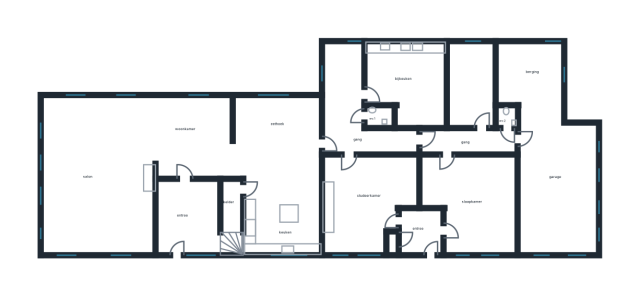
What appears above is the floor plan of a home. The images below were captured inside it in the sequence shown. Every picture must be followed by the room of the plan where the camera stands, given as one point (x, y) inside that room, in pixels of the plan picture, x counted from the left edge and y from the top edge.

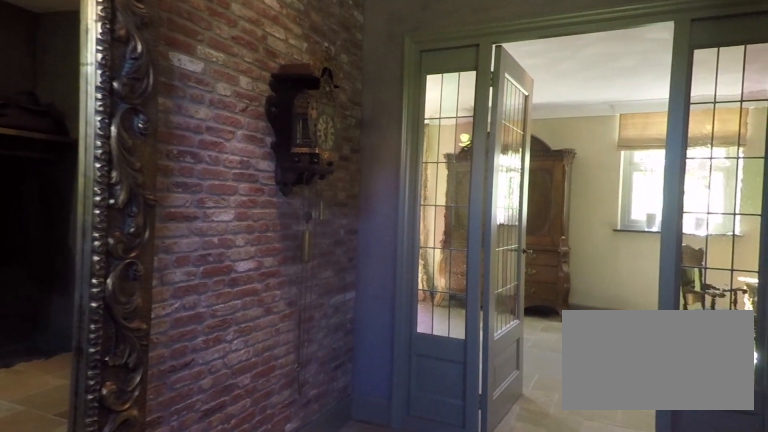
(189, 217)
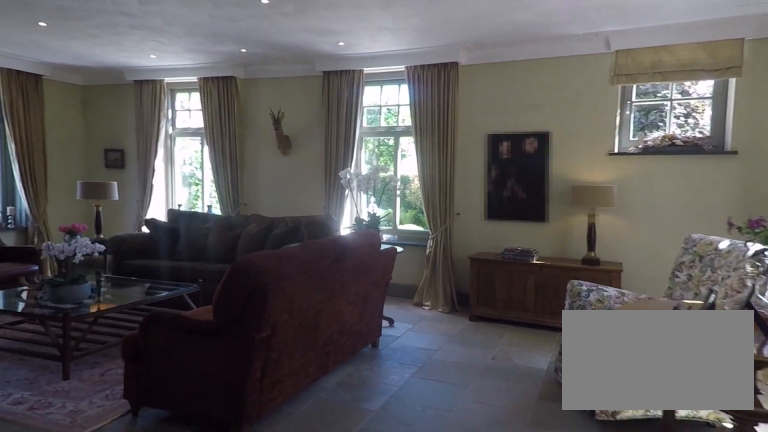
(127, 165)
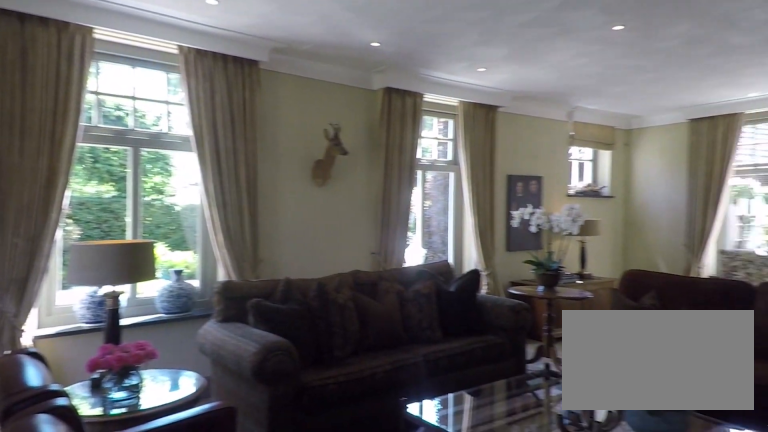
(127, 165)
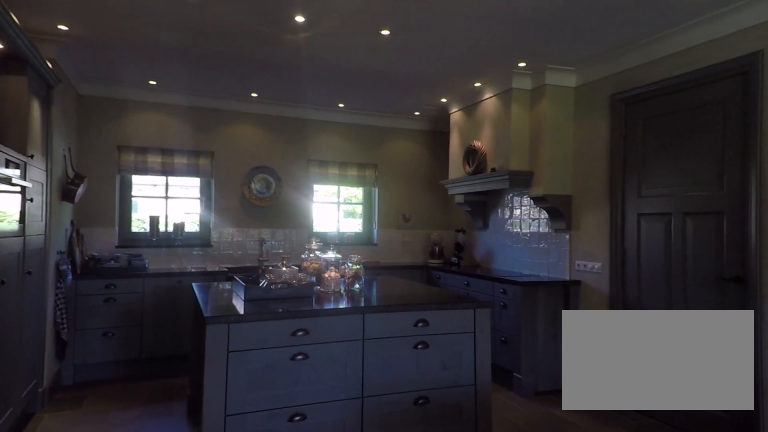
(280, 174)
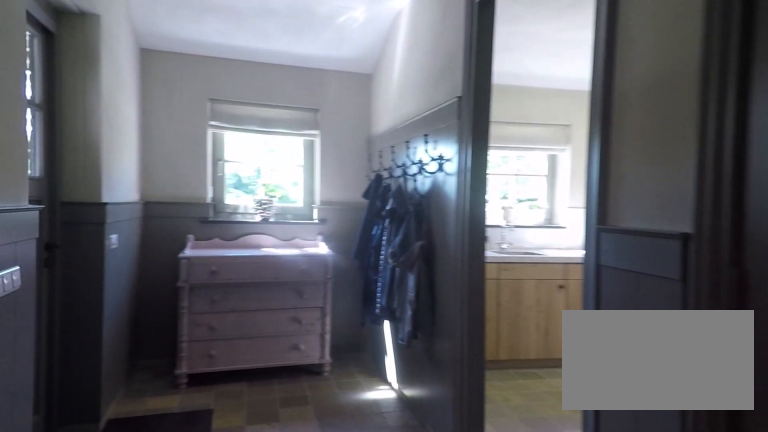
(344, 127)
